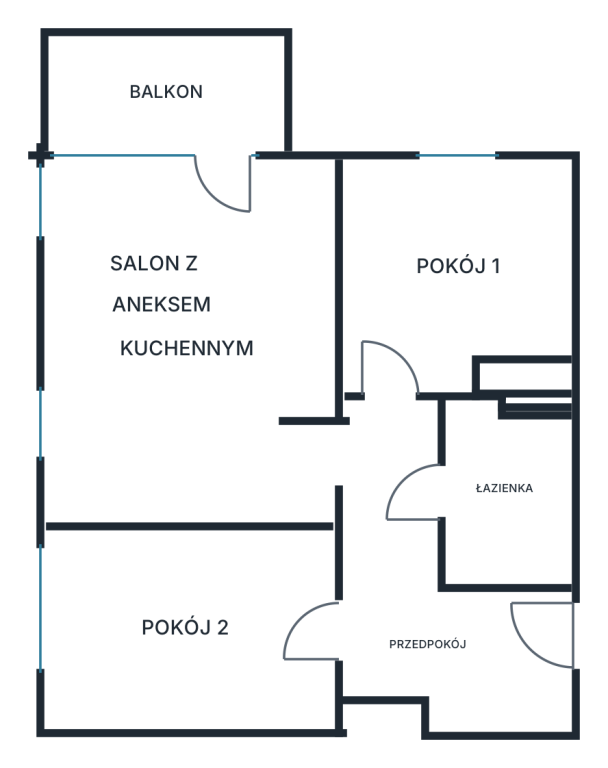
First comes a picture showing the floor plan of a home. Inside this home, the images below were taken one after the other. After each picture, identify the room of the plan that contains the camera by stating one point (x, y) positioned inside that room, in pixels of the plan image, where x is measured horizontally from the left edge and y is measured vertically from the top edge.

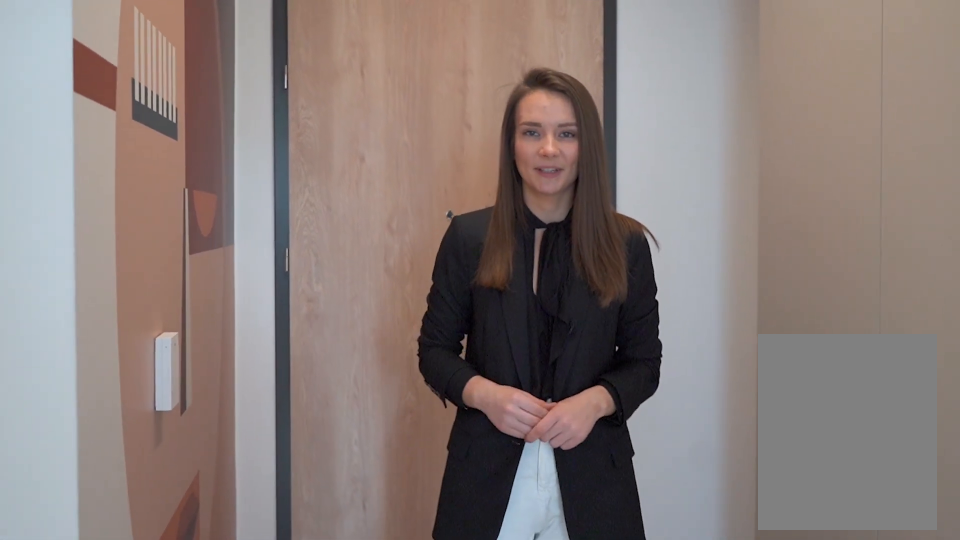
(430, 595)
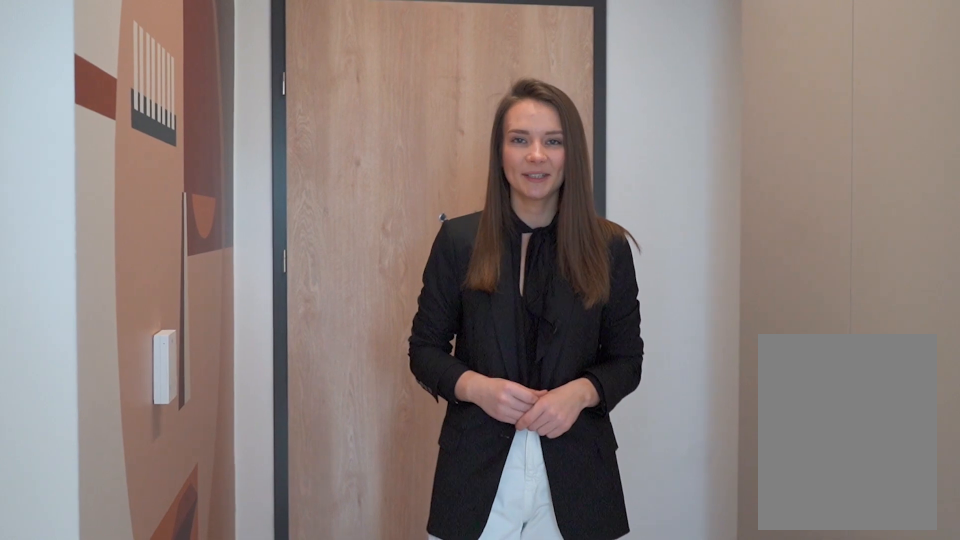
(430, 595)
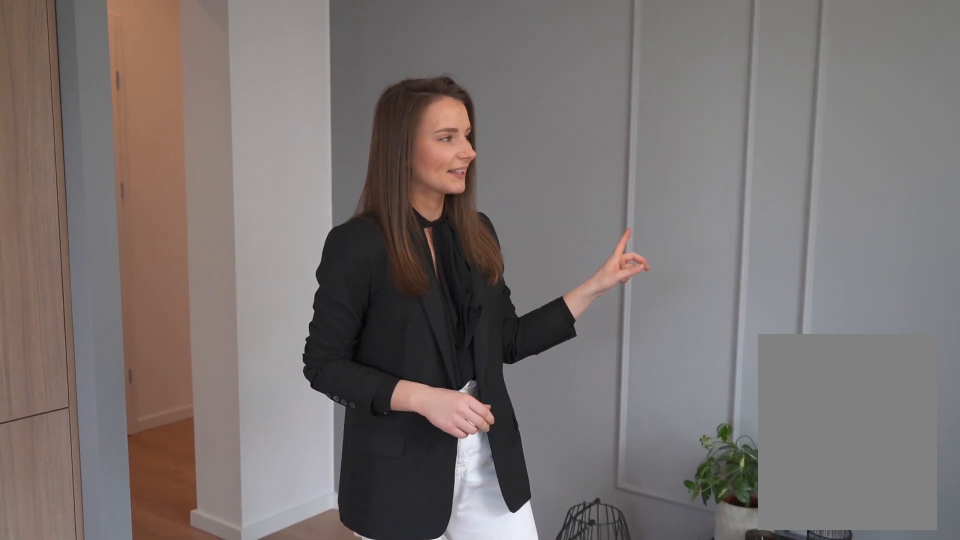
(188, 342)
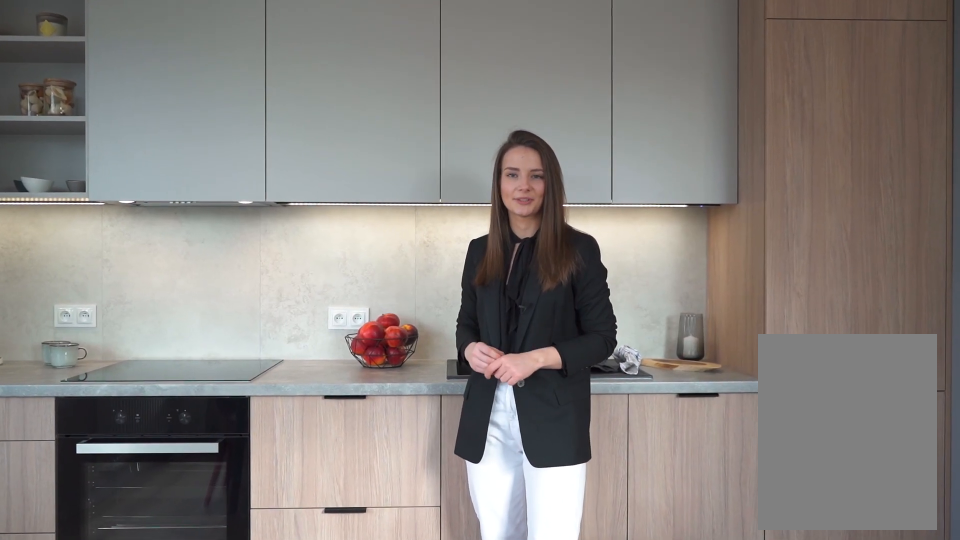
(193, 342)
